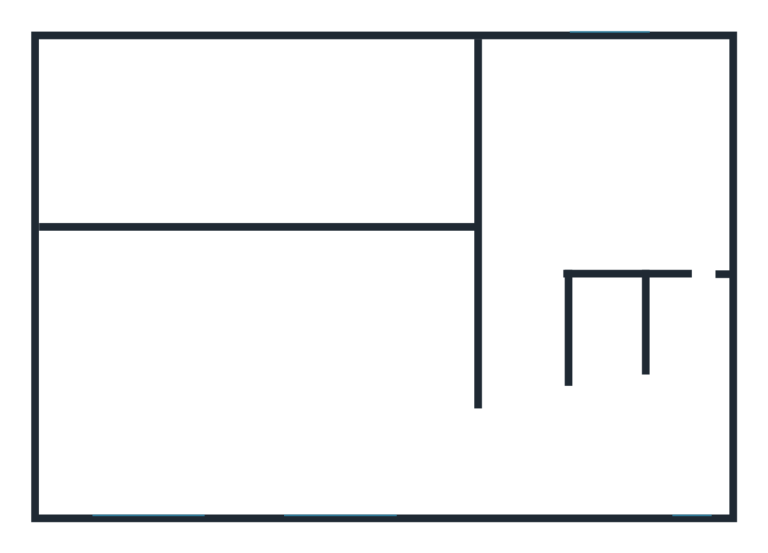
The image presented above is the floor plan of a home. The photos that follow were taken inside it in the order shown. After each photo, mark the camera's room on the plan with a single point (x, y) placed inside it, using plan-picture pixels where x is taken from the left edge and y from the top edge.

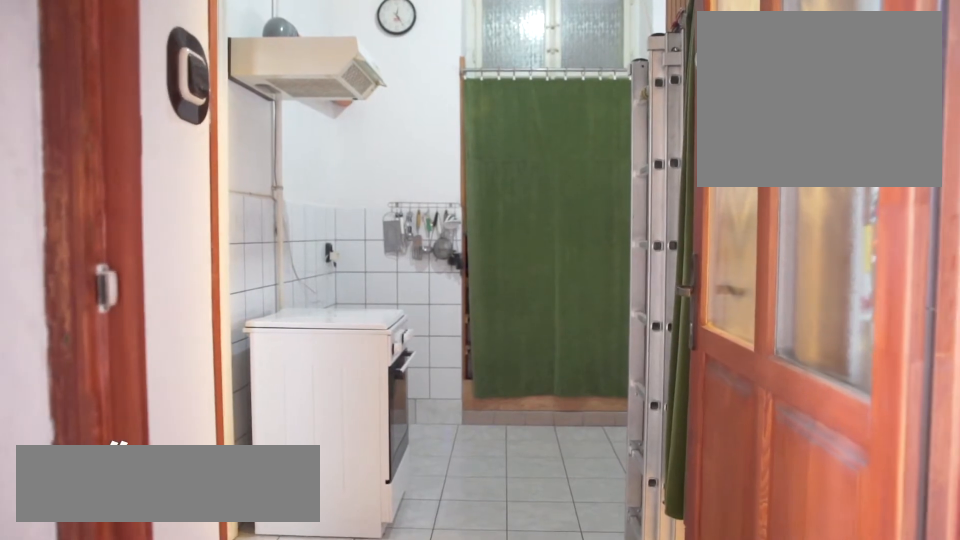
(521, 445)
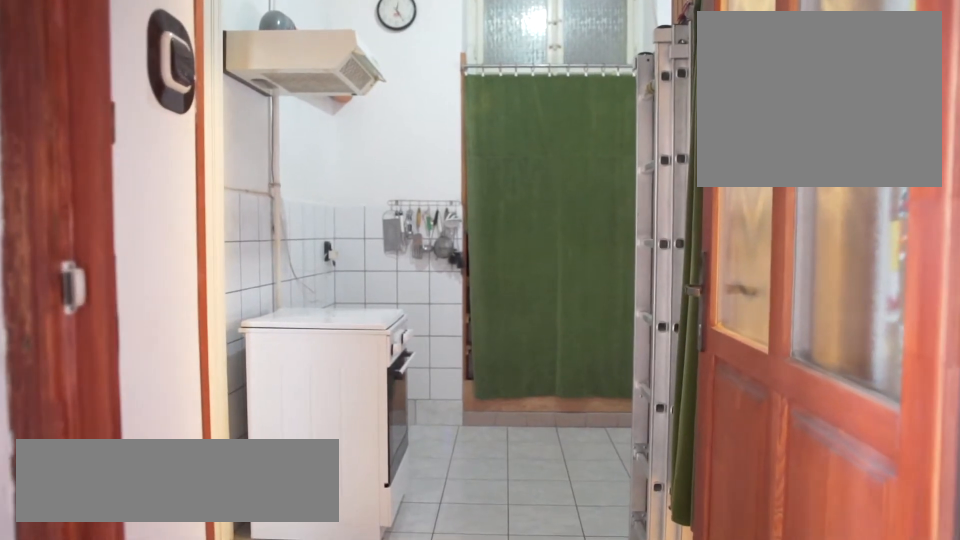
(523, 438)
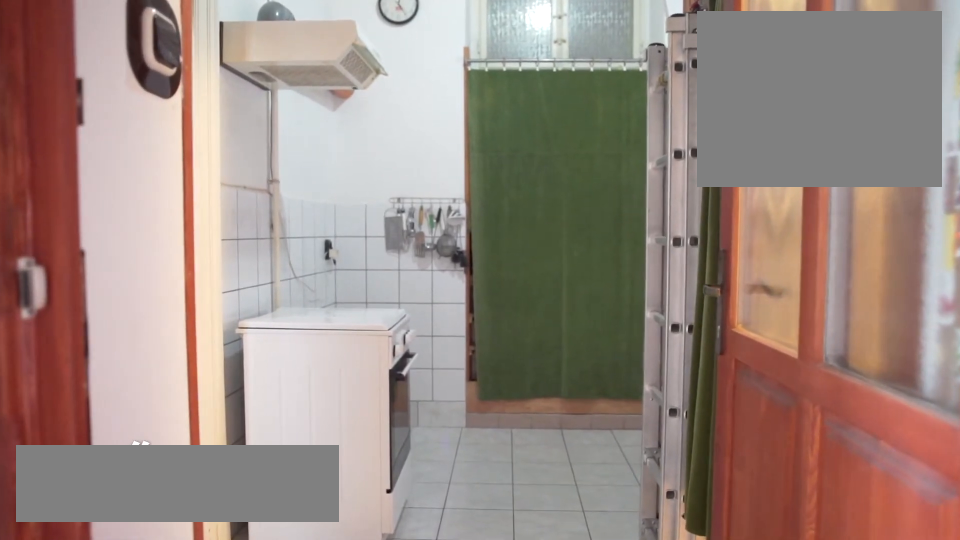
(524, 429)
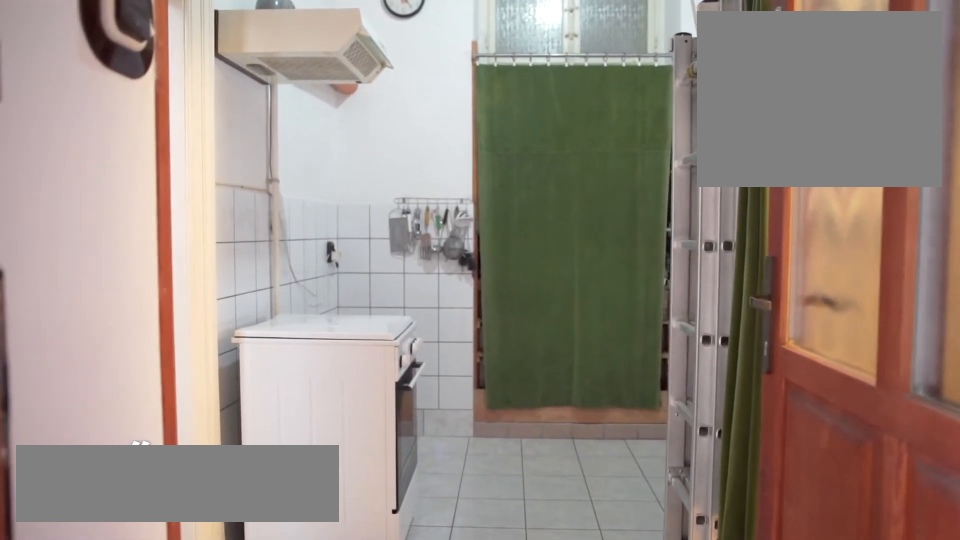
(526, 411)
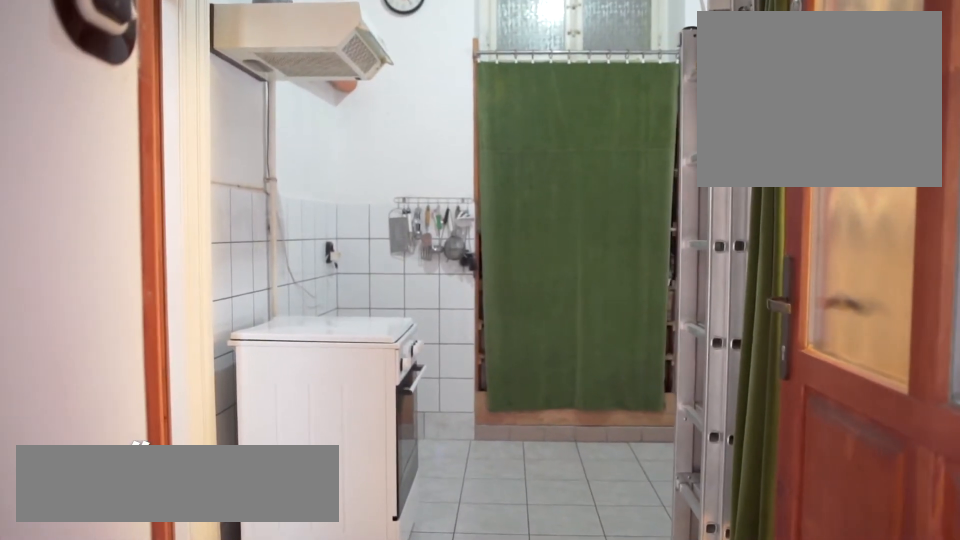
(527, 402)
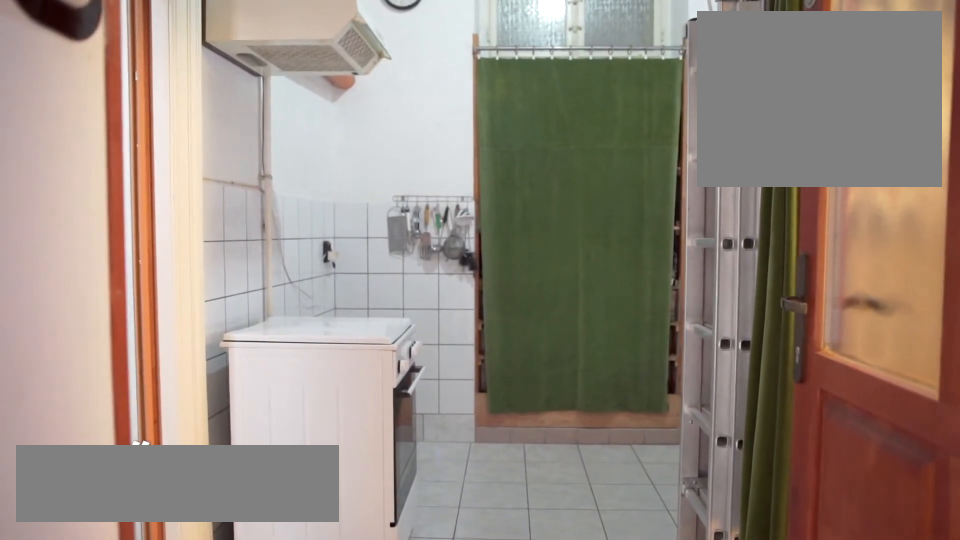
(528, 392)
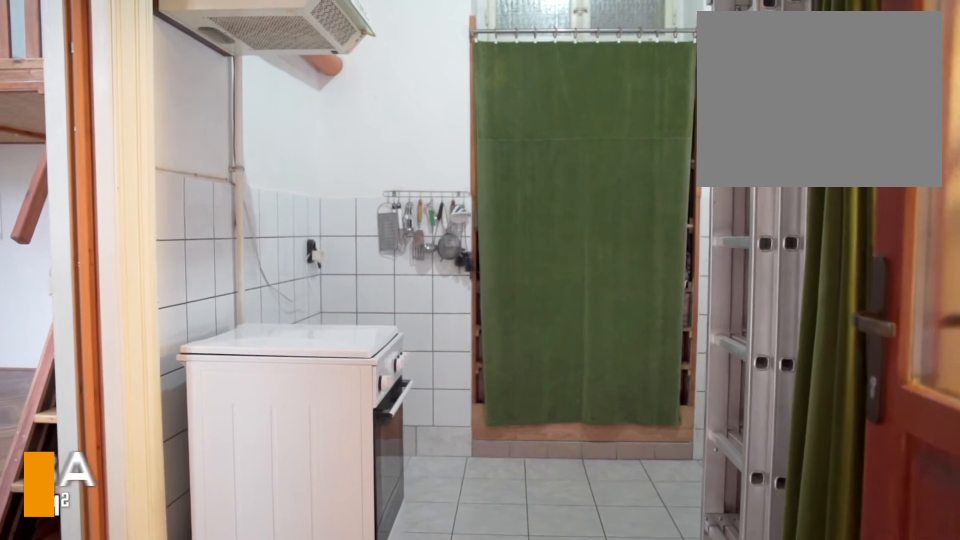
(532, 360)
